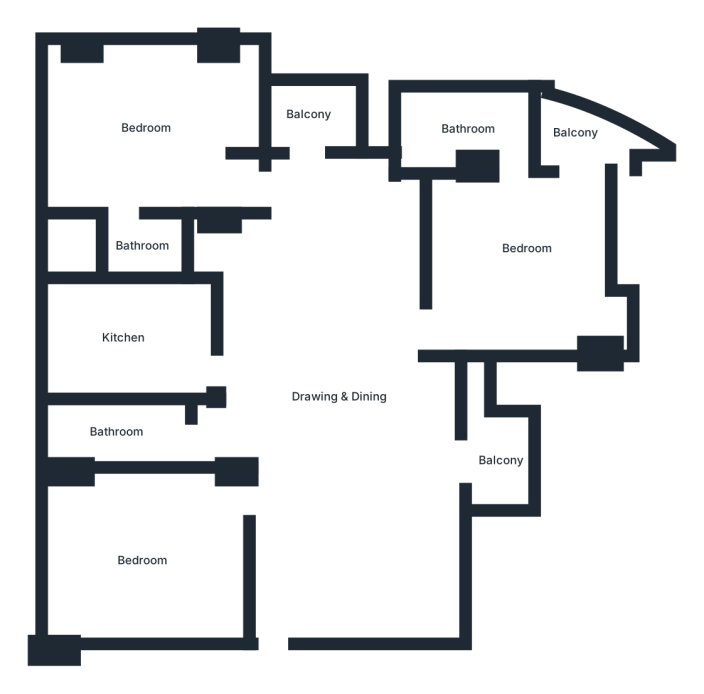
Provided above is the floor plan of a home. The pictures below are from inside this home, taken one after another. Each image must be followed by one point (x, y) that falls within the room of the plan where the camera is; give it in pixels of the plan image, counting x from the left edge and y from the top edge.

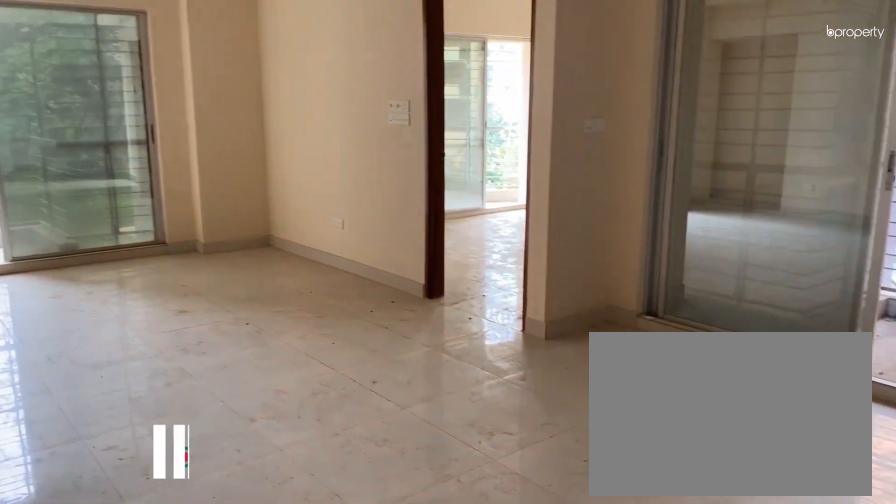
(344, 354)
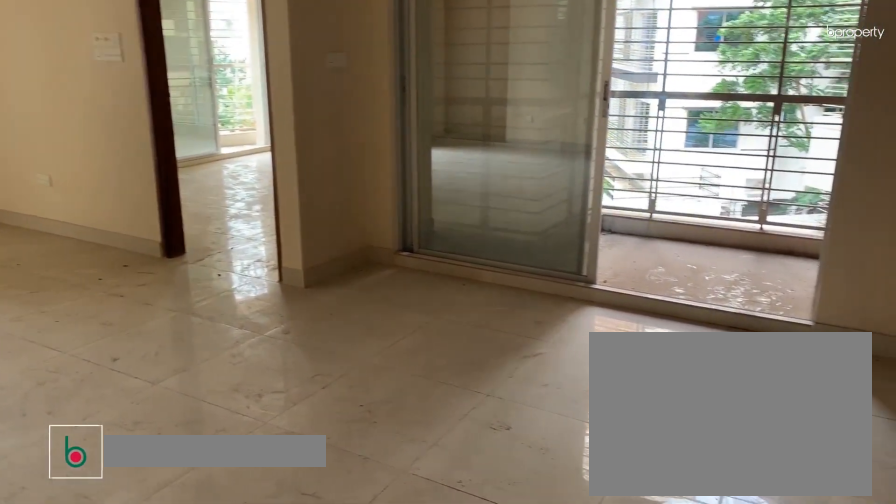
(363, 496)
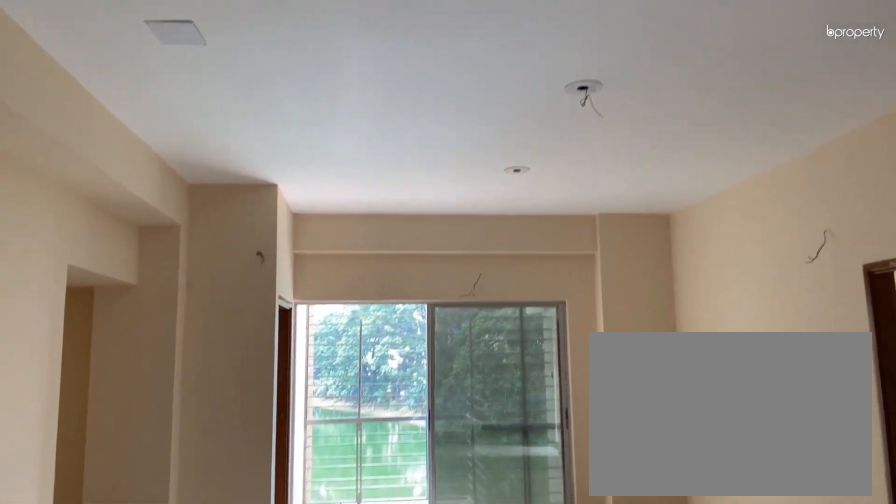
(363, 496)
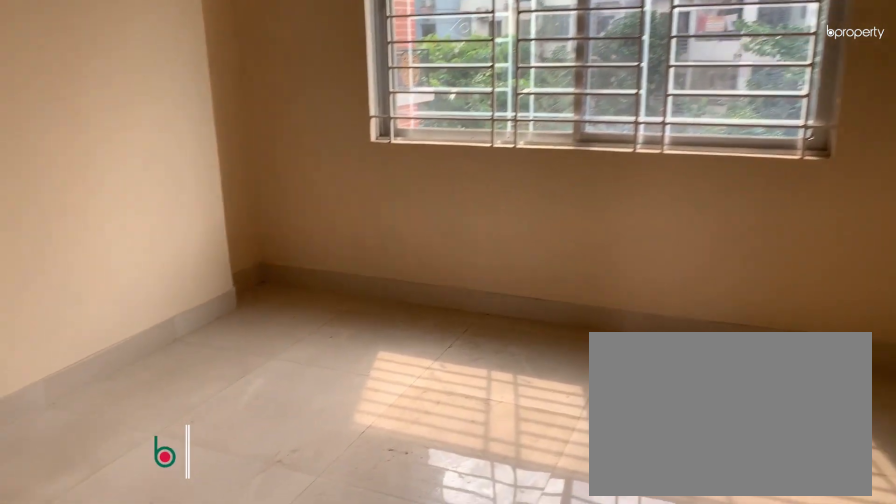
(142, 570)
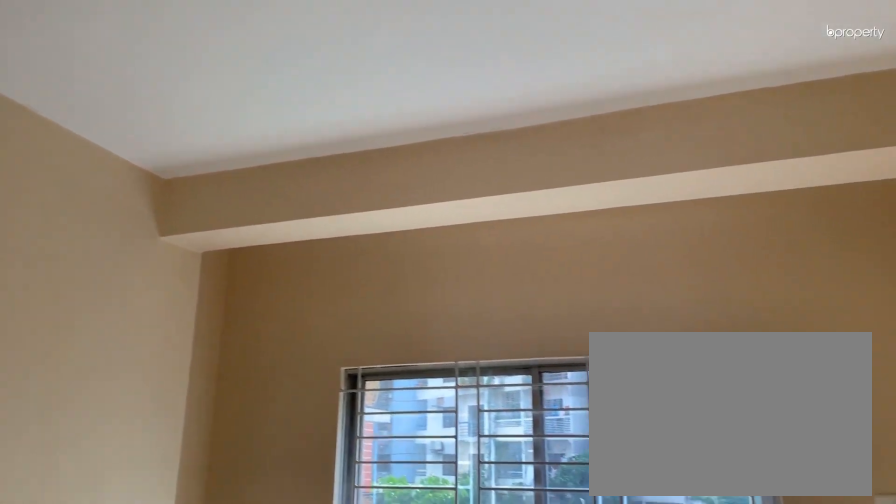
(142, 570)
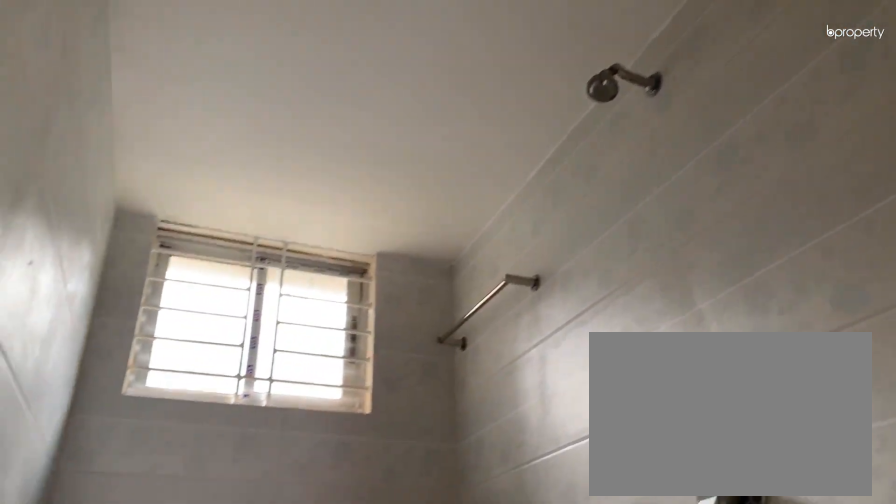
(117, 439)
